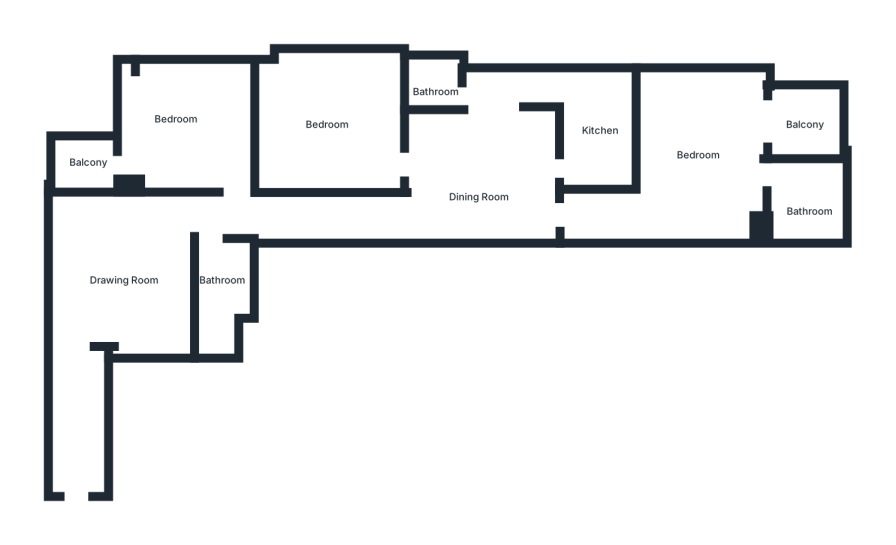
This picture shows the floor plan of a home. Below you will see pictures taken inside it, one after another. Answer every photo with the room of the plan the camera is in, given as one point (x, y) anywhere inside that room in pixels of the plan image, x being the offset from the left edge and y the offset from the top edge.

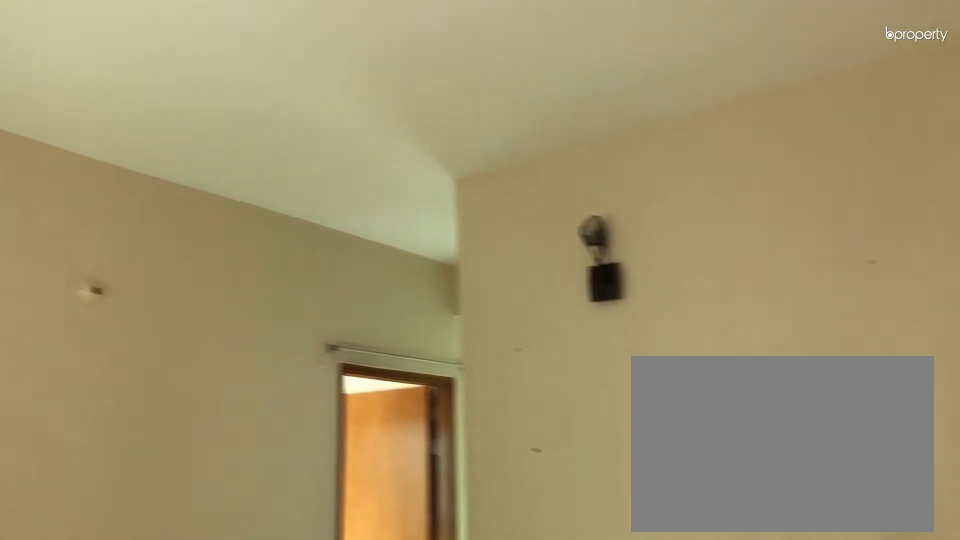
(127, 269)
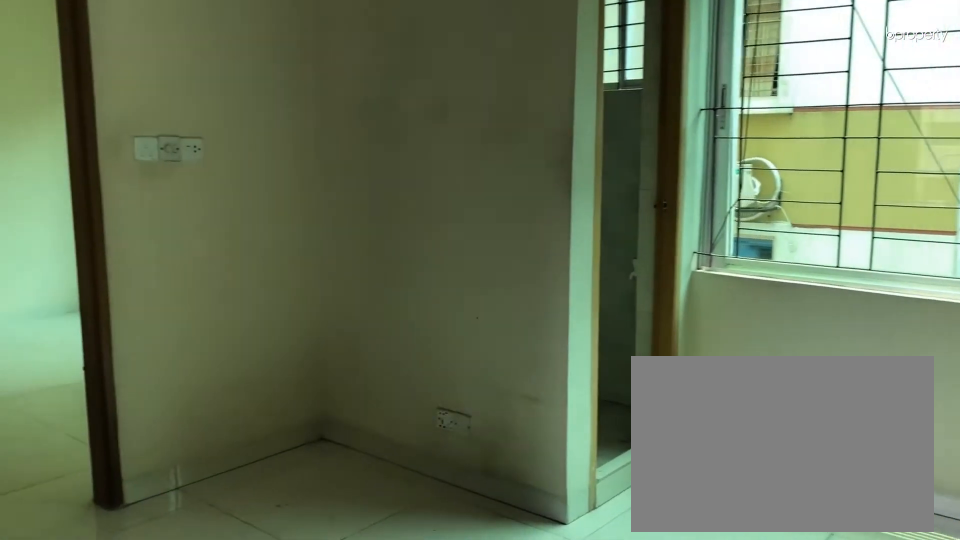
(482, 164)
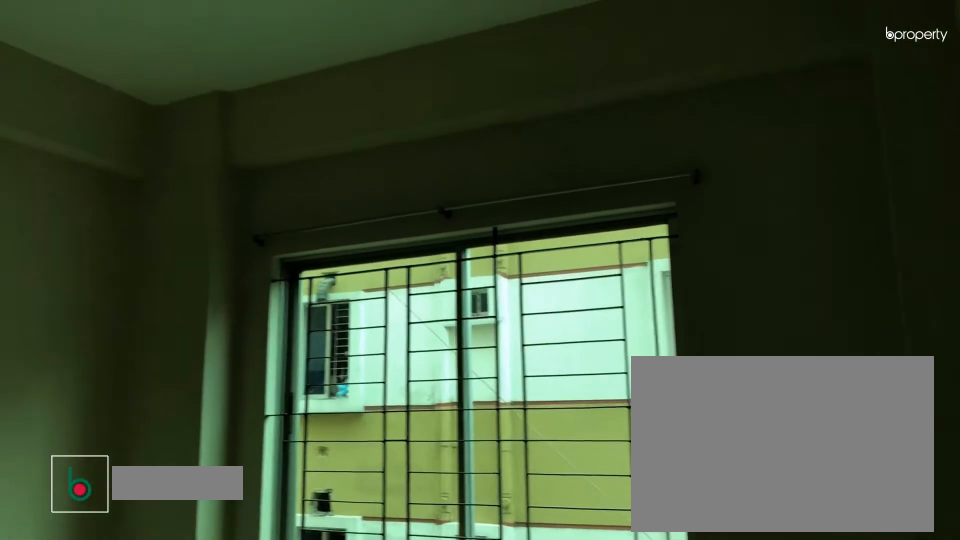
(332, 125)
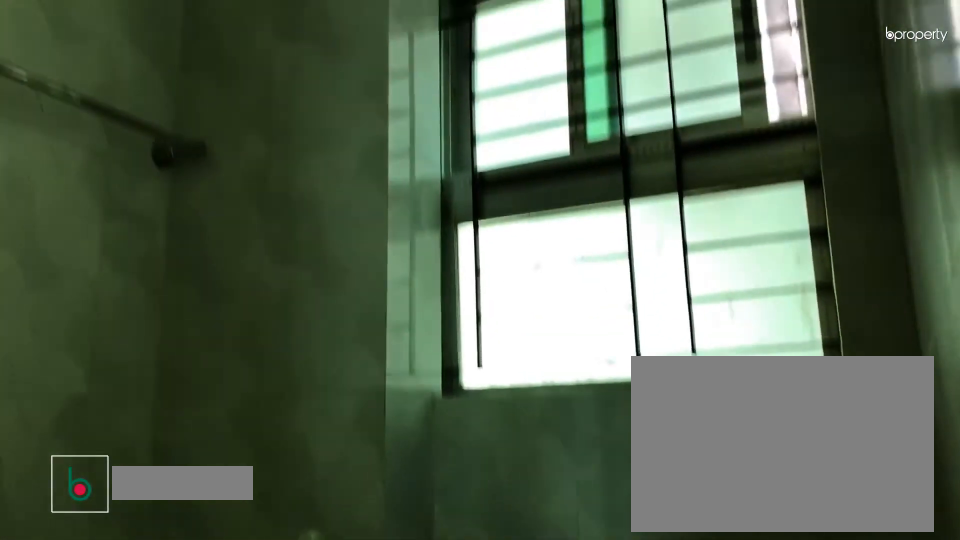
(807, 202)
